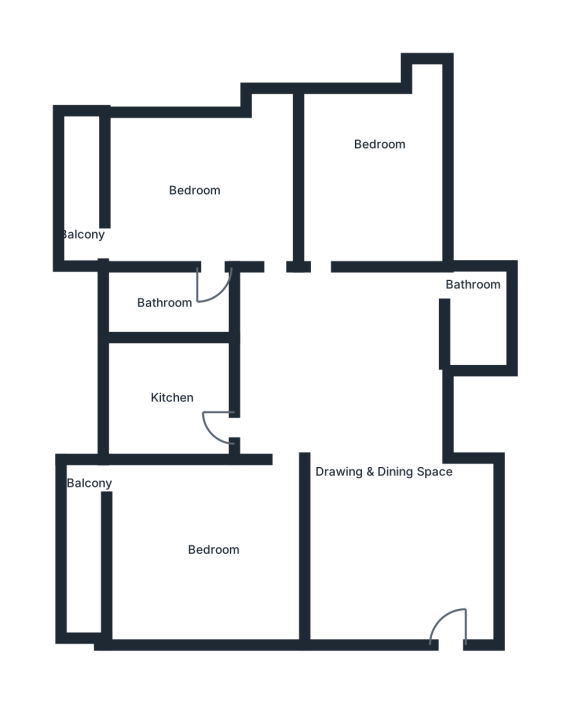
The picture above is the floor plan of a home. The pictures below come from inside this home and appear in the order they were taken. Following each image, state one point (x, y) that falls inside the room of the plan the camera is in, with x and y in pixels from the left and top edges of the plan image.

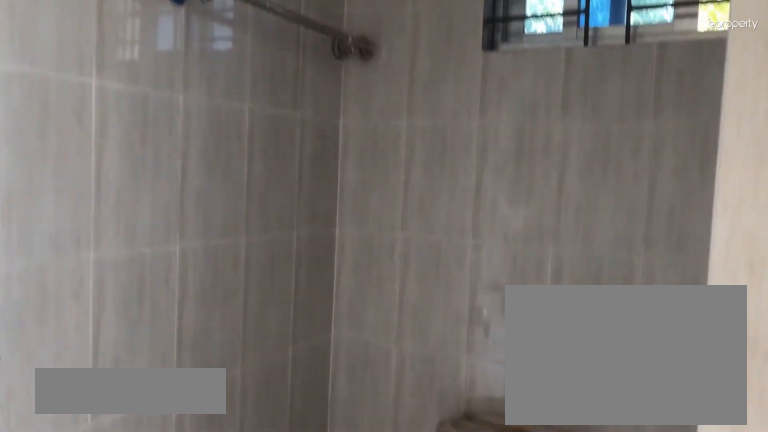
(166, 299)
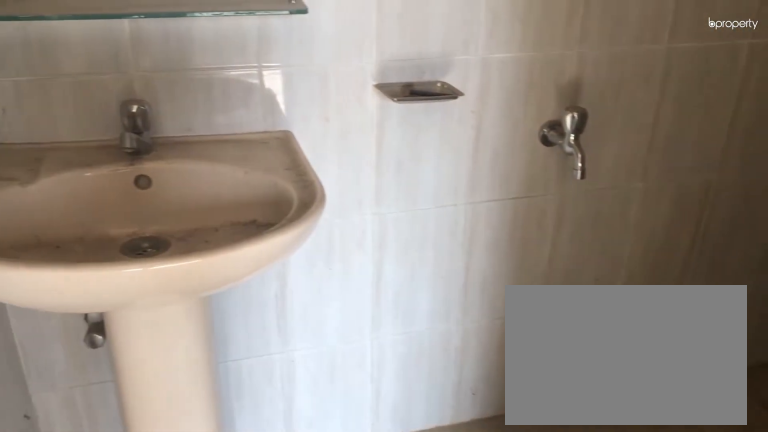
(166, 299)
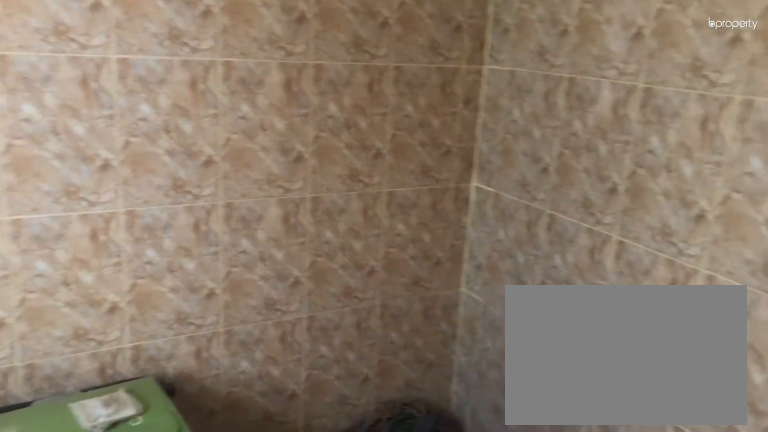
(183, 401)
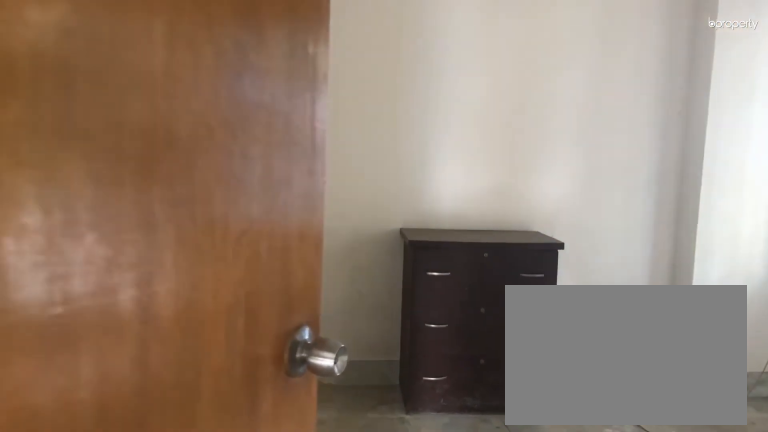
(200, 541)
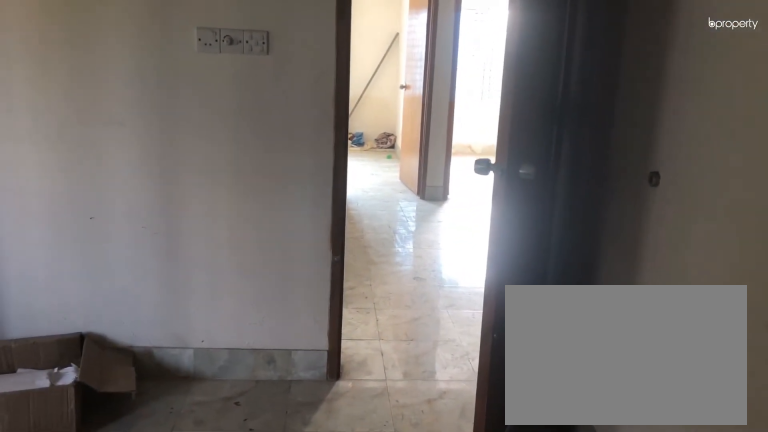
(200, 541)
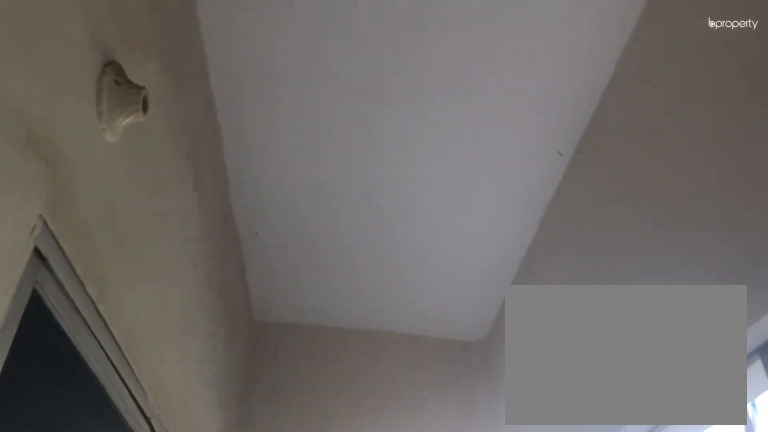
(79, 514)
